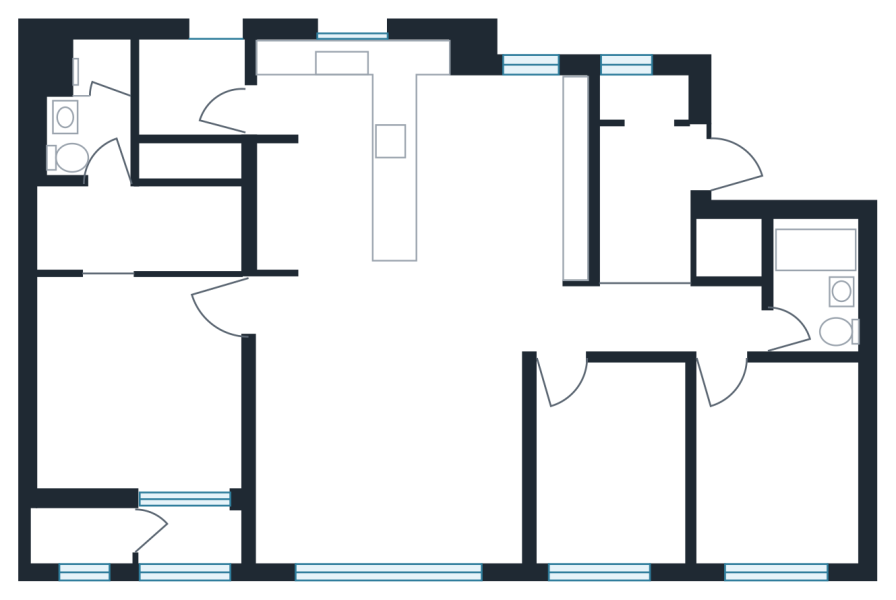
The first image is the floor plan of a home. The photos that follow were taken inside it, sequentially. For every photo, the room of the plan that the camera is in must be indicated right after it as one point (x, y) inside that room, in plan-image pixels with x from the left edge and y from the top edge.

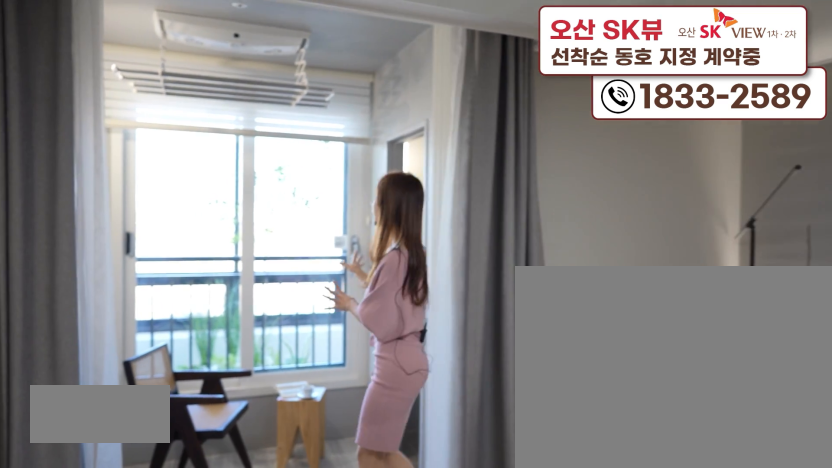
(142, 445)
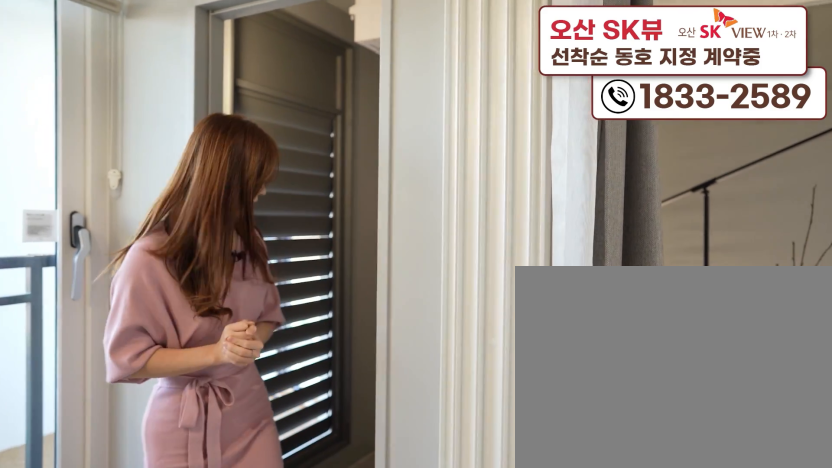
(187, 557)
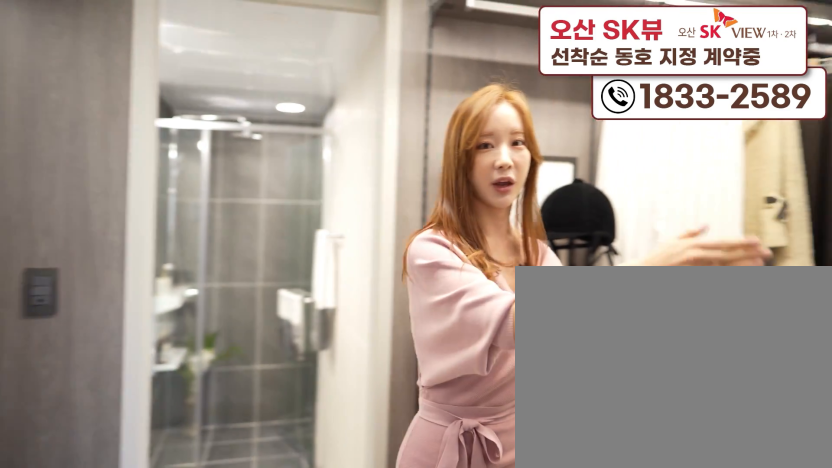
(102, 259)
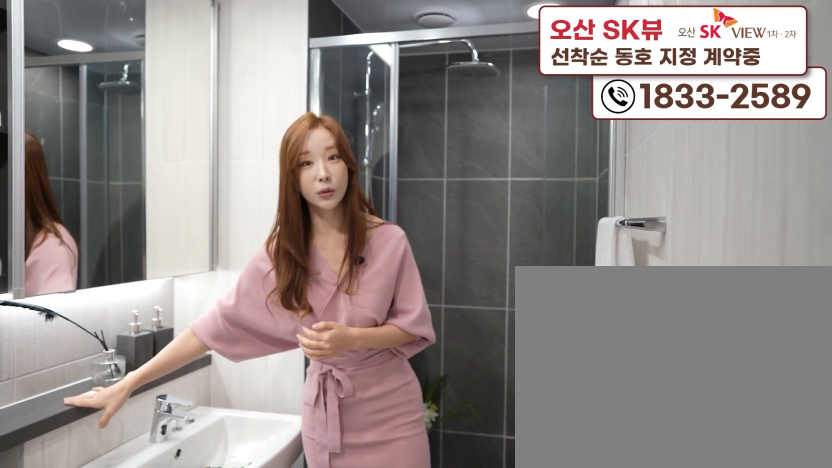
(98, 146)
